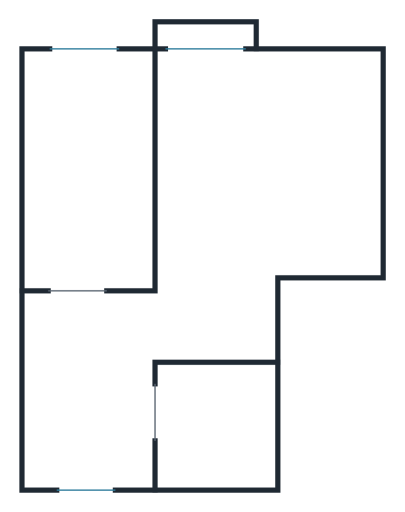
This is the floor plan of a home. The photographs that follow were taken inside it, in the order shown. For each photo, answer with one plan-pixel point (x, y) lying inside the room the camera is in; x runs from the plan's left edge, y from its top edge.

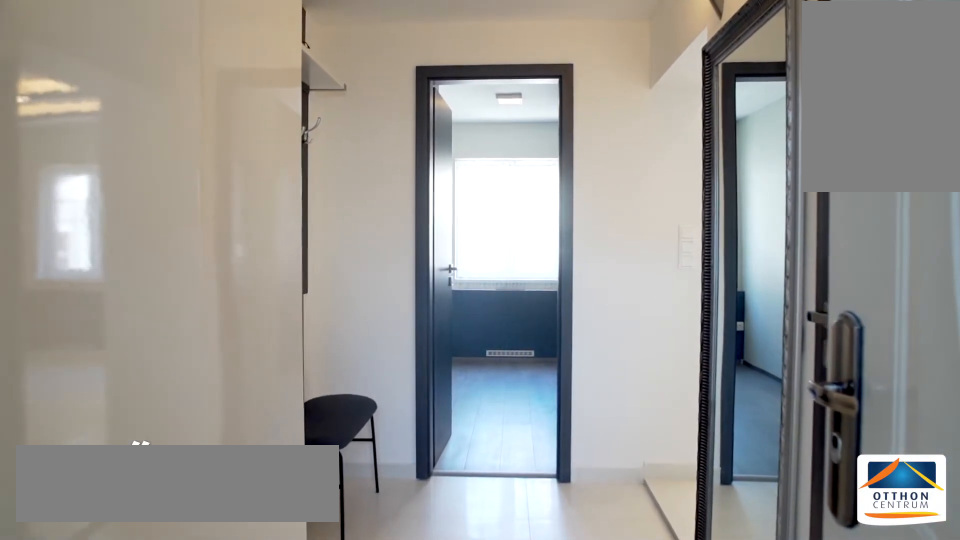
(86, 421)
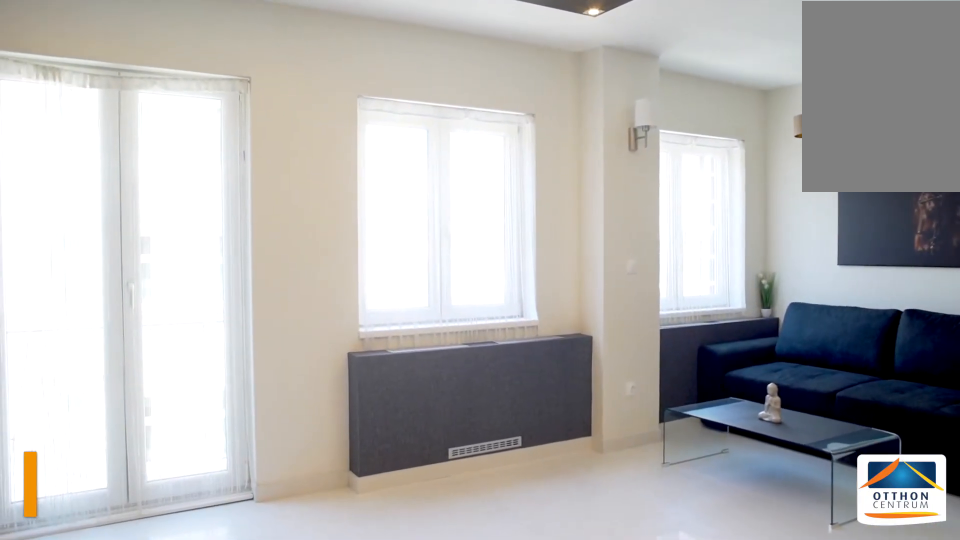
(244, 185)
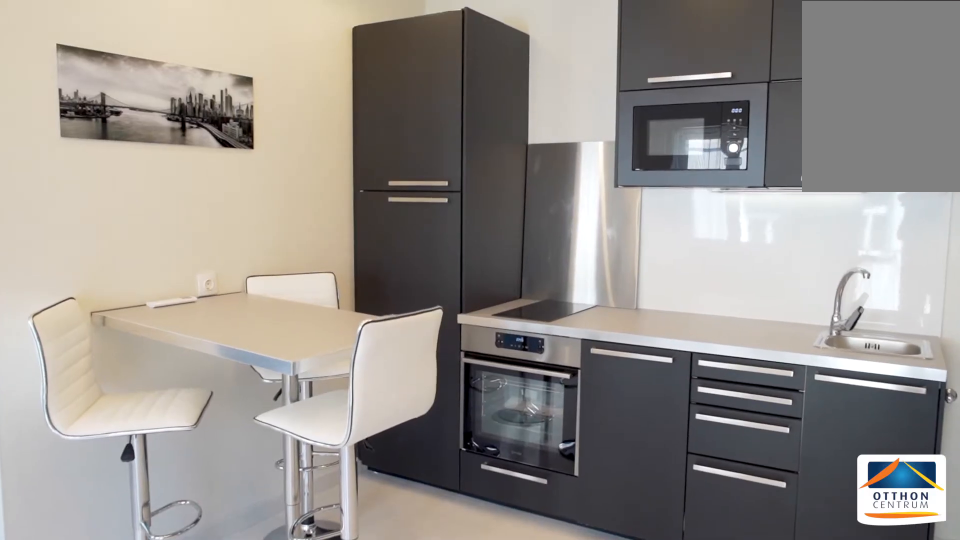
(243, 185)
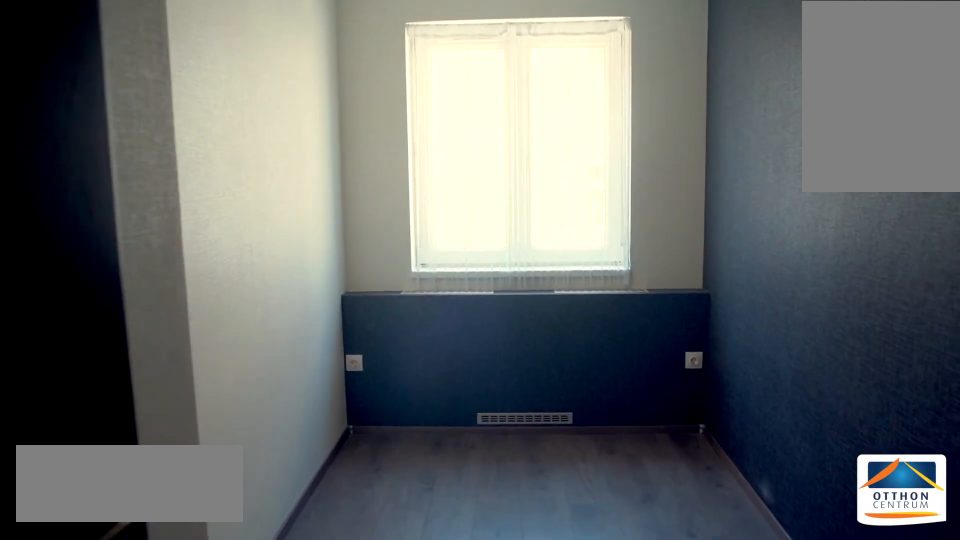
(88, 179)
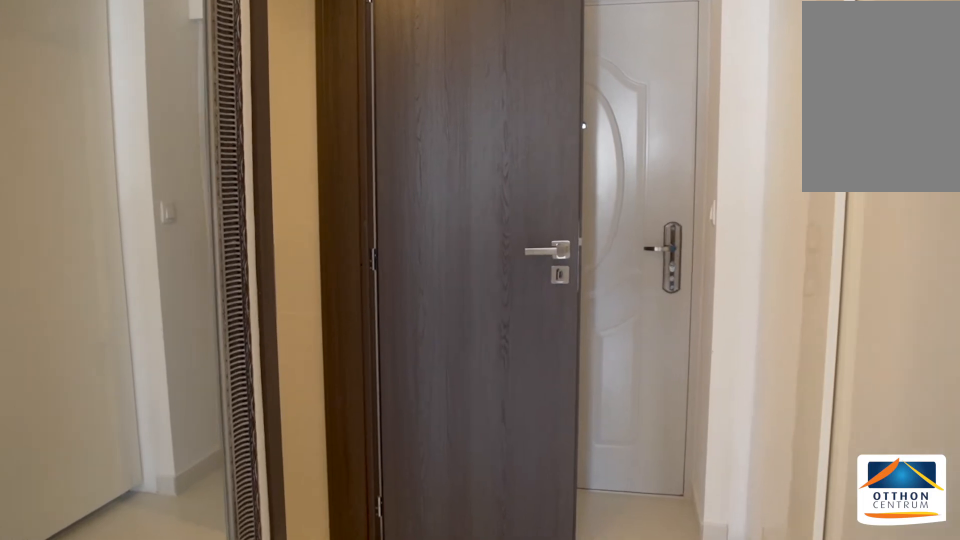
(88, 390)
